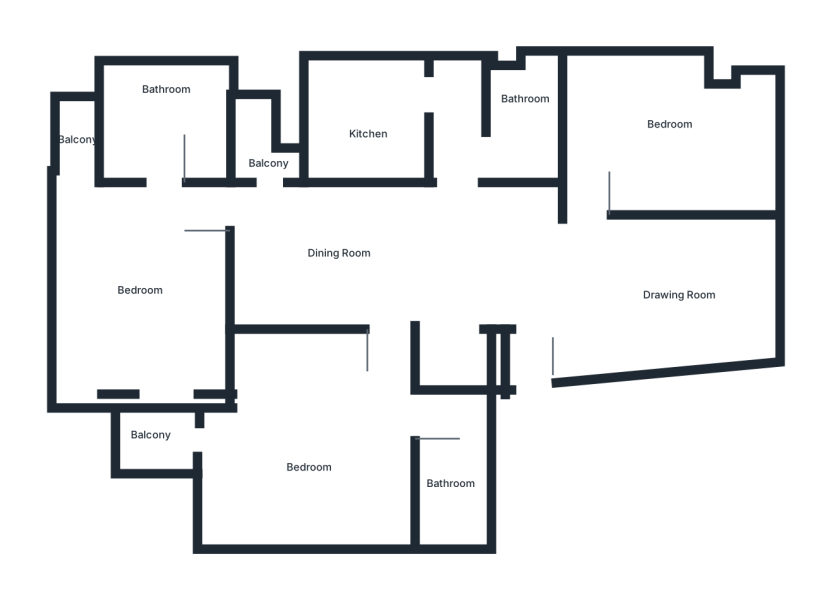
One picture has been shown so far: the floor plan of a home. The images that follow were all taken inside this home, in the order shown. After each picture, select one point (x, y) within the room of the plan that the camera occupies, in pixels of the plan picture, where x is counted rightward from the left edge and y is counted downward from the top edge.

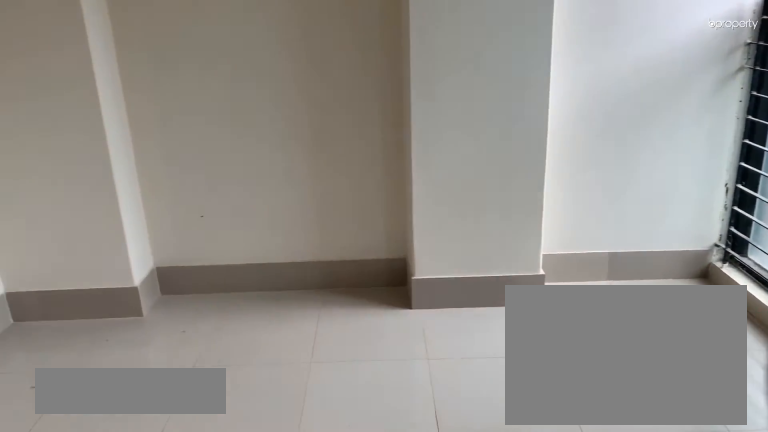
(157, 298)
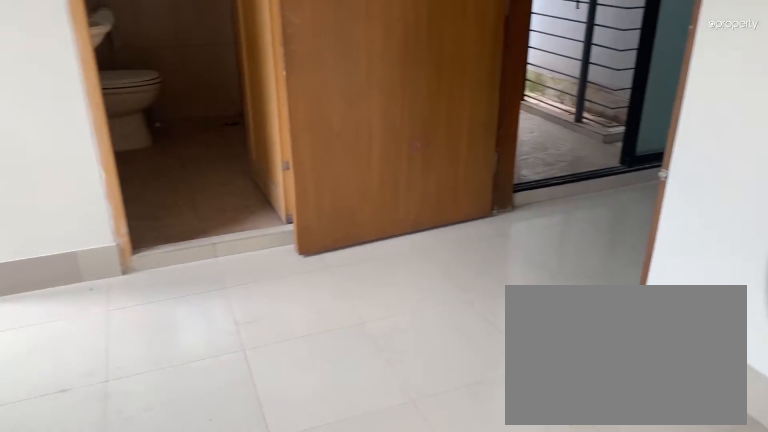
(157, 298)
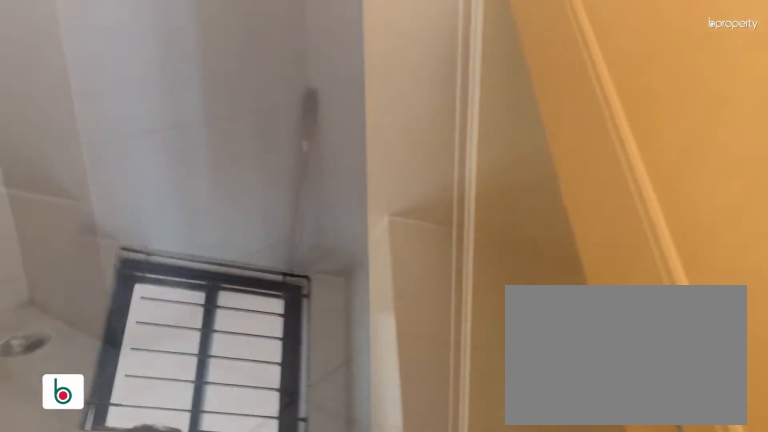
(165, 123)
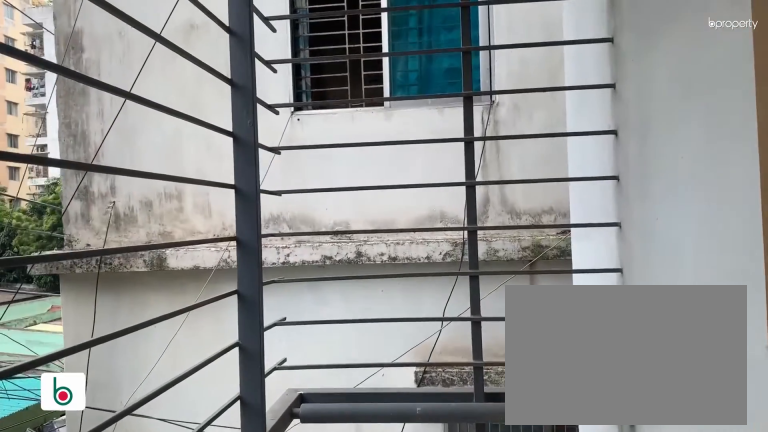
(78, 134)
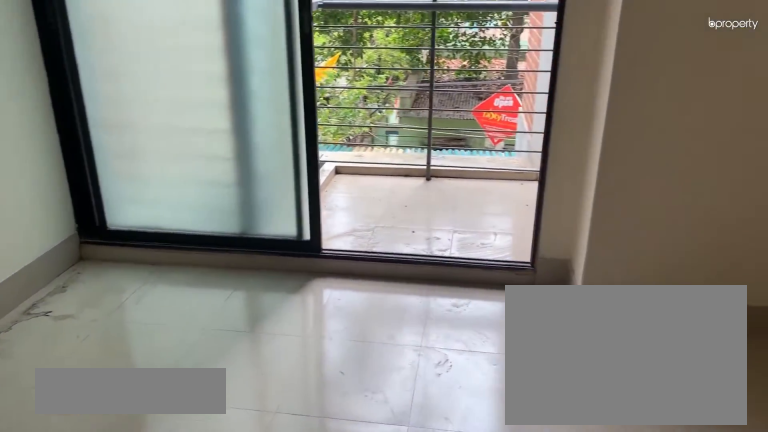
(321, 461)
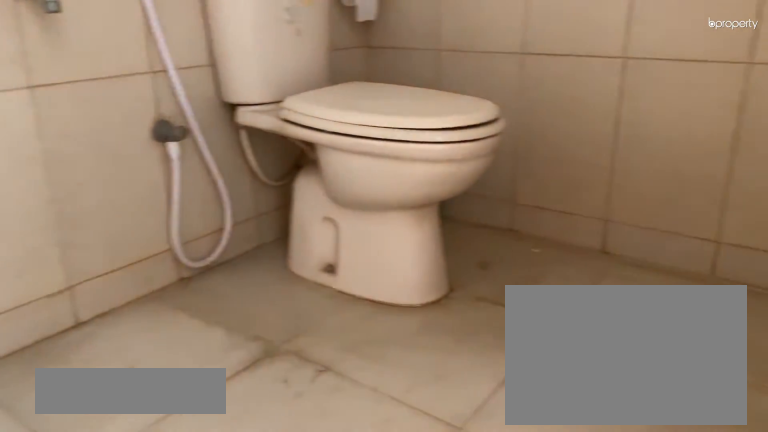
(446, 493)
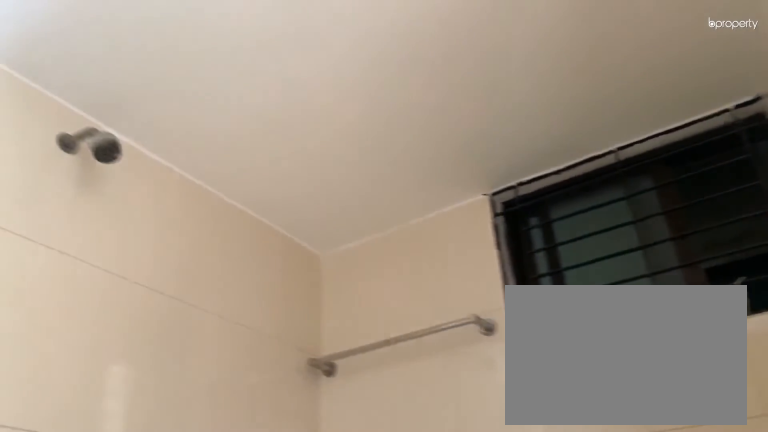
(446, 493)
